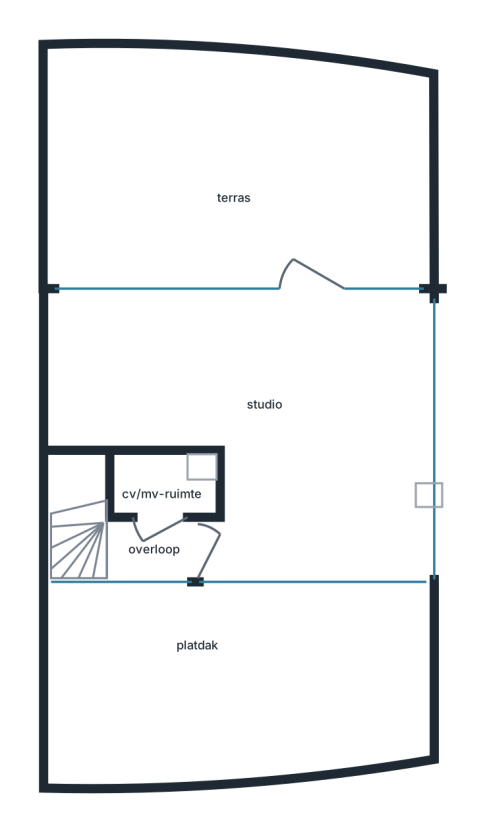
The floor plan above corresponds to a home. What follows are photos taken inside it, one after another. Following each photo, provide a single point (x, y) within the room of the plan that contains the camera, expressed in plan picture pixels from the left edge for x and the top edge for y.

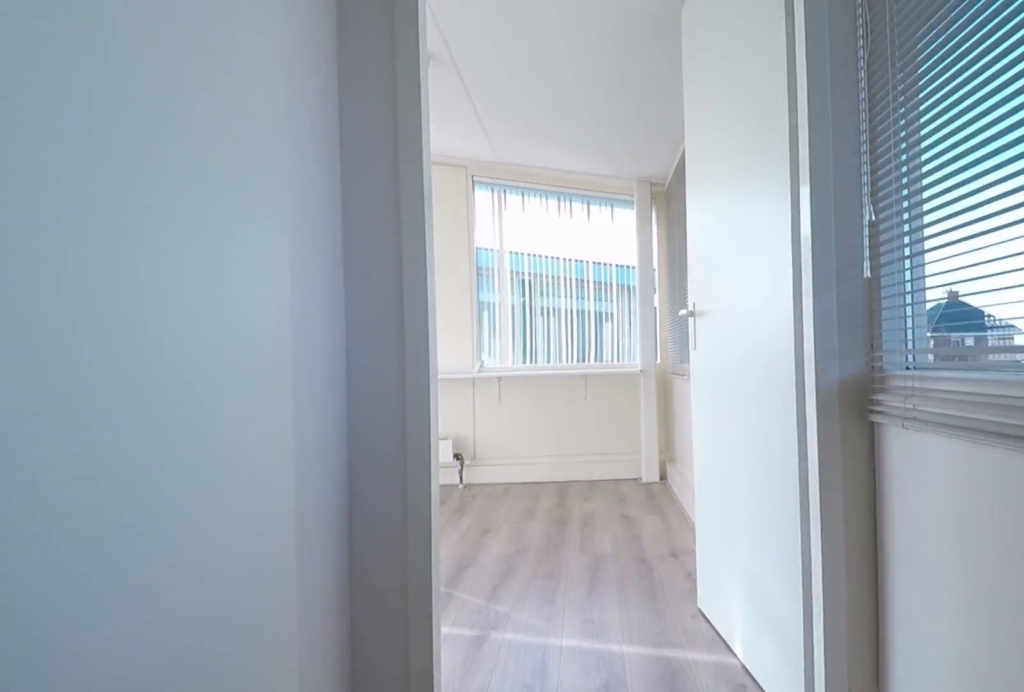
(161, 540)
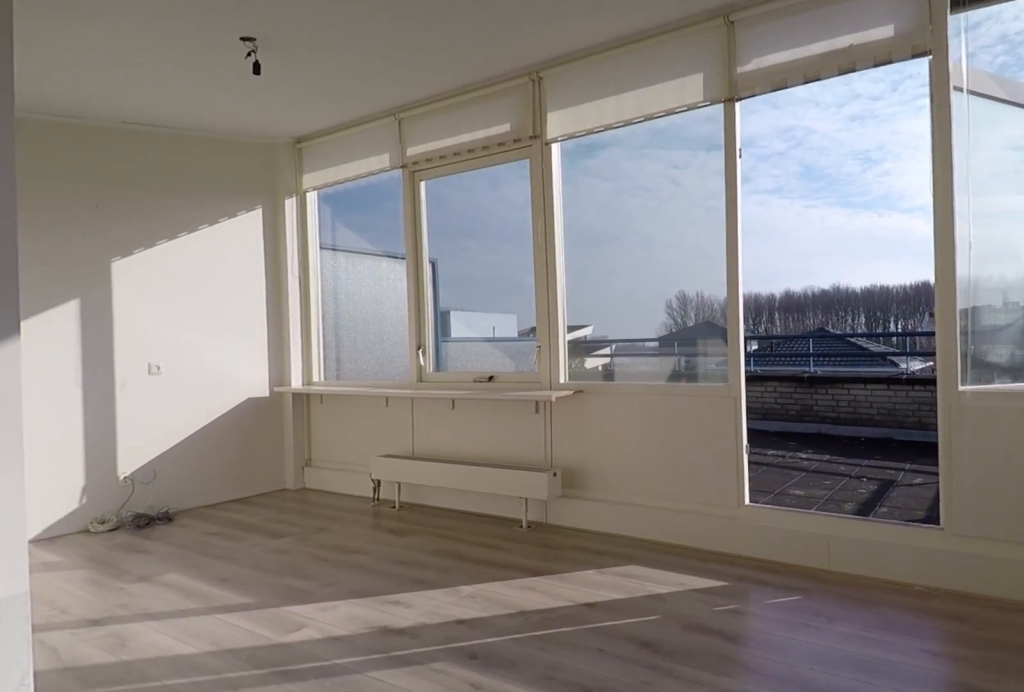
(265, 419)
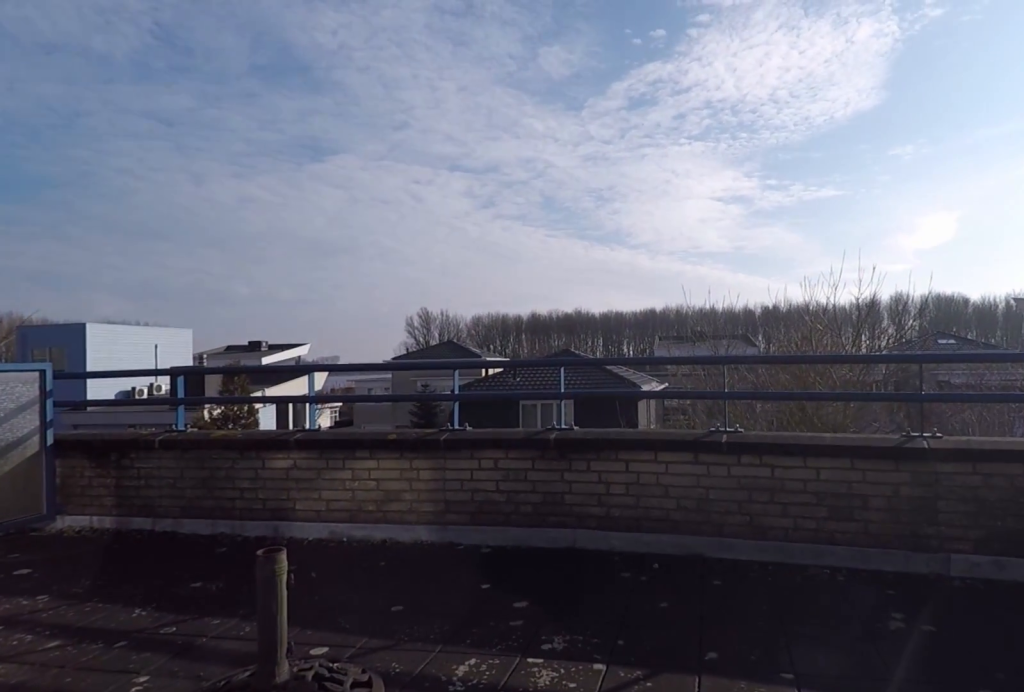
(234, 170)
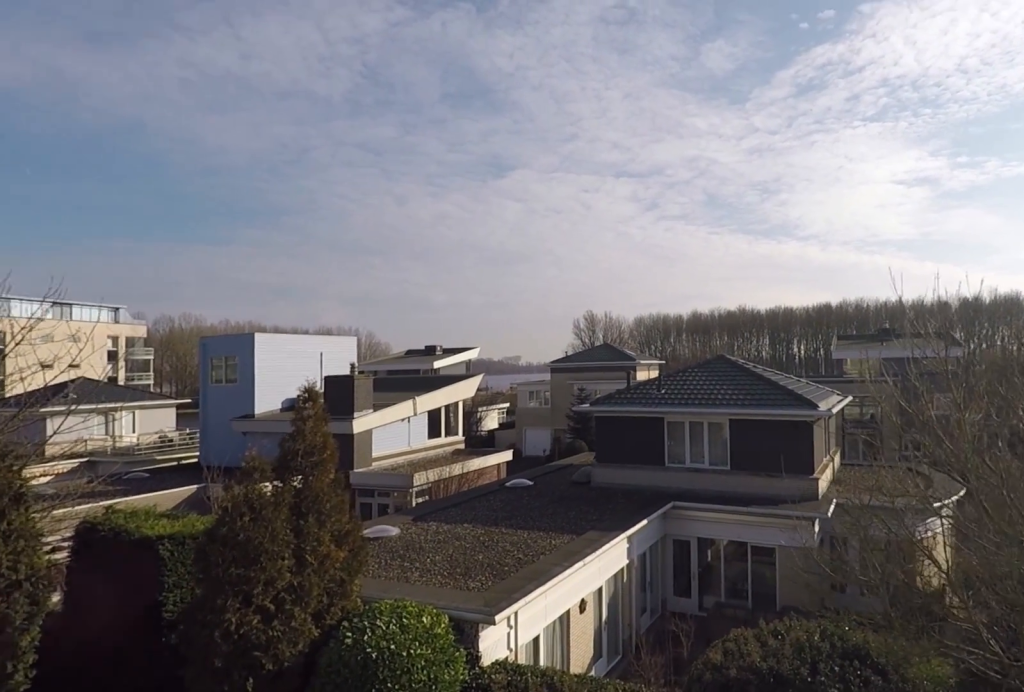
(234, 170)
